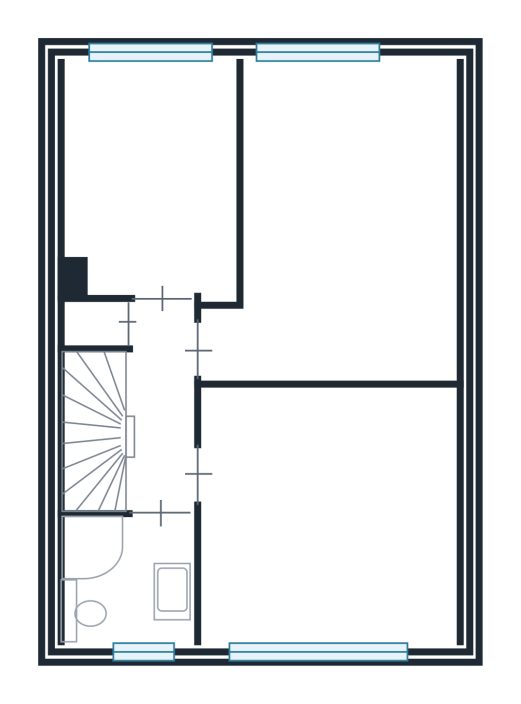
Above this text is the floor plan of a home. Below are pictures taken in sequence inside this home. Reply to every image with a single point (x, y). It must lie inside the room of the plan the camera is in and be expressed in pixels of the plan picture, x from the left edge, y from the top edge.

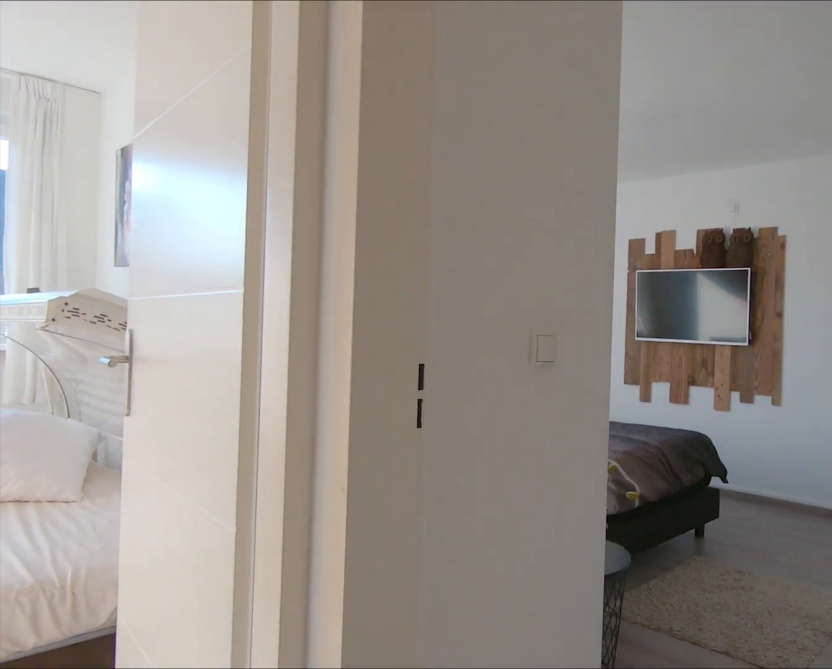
(159, 407)
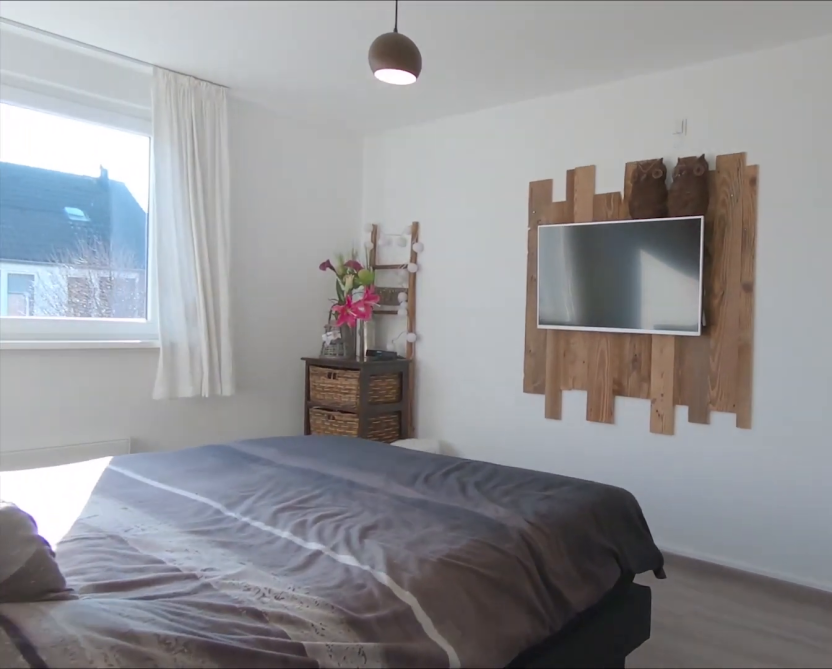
(347, 226)
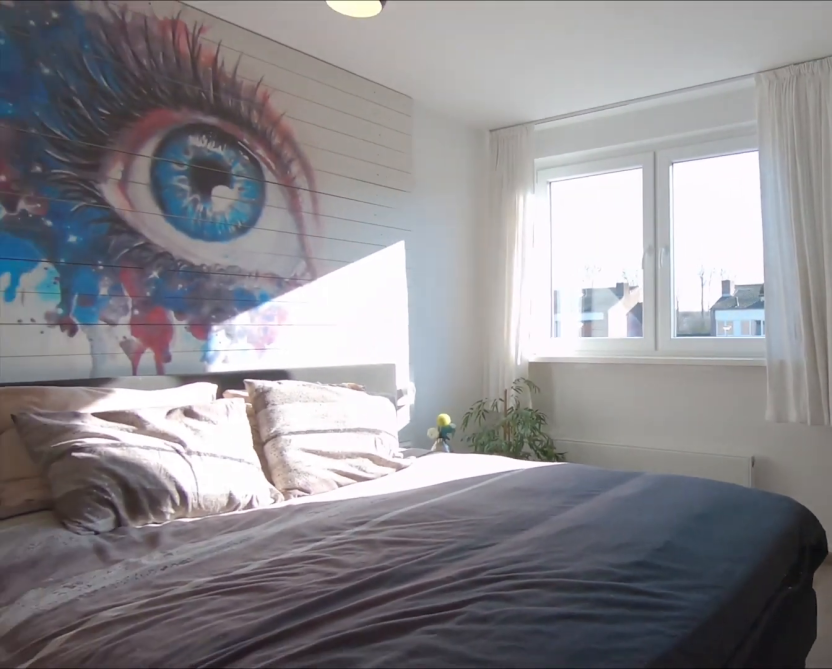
(347, 226)
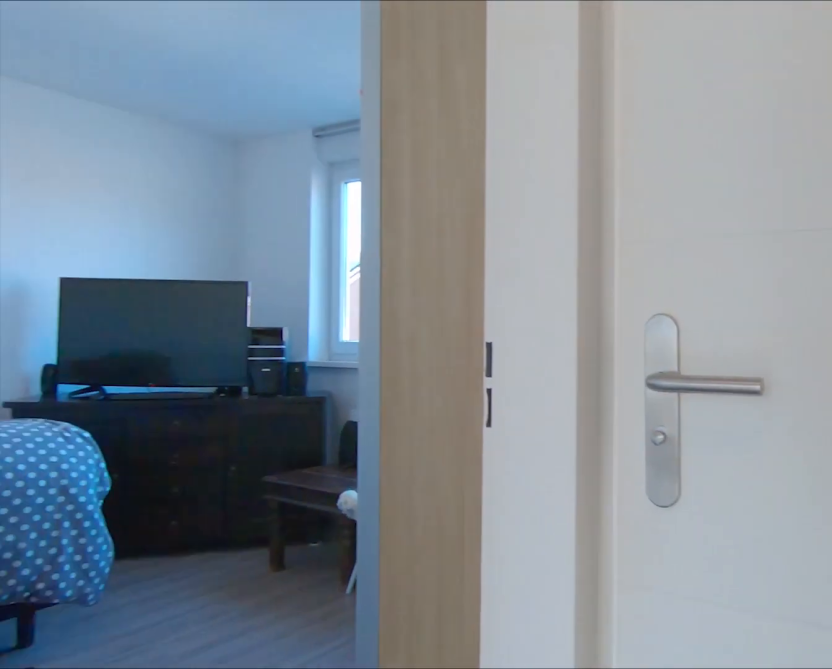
(159, 408)
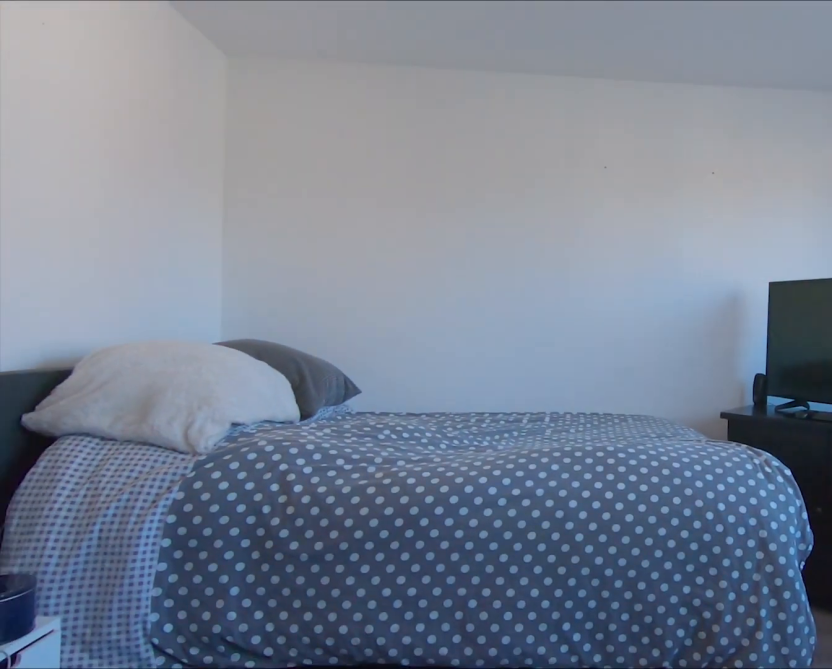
(331, 513)
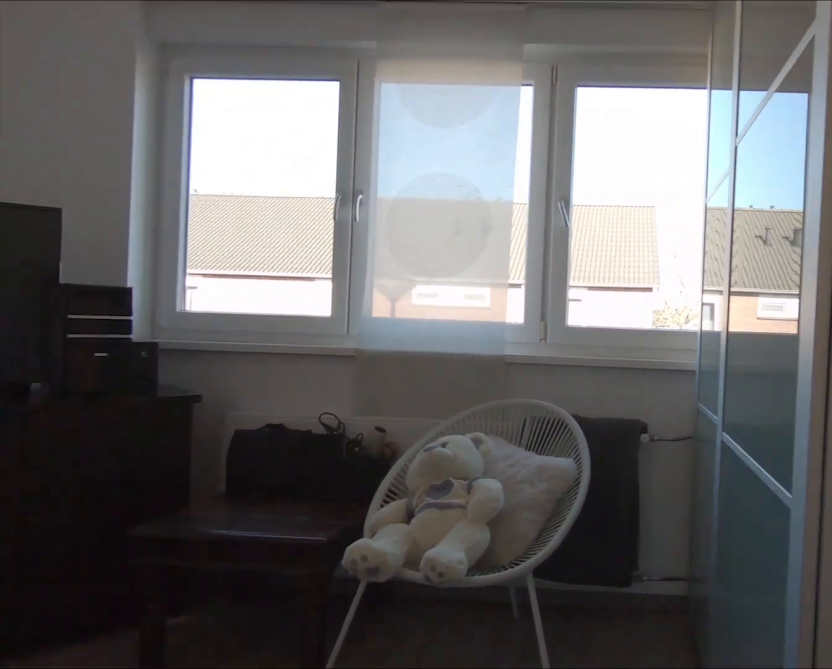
(331, 513)
